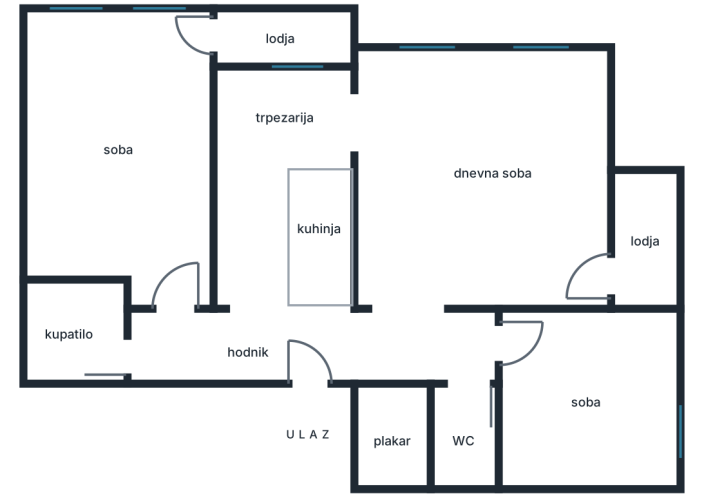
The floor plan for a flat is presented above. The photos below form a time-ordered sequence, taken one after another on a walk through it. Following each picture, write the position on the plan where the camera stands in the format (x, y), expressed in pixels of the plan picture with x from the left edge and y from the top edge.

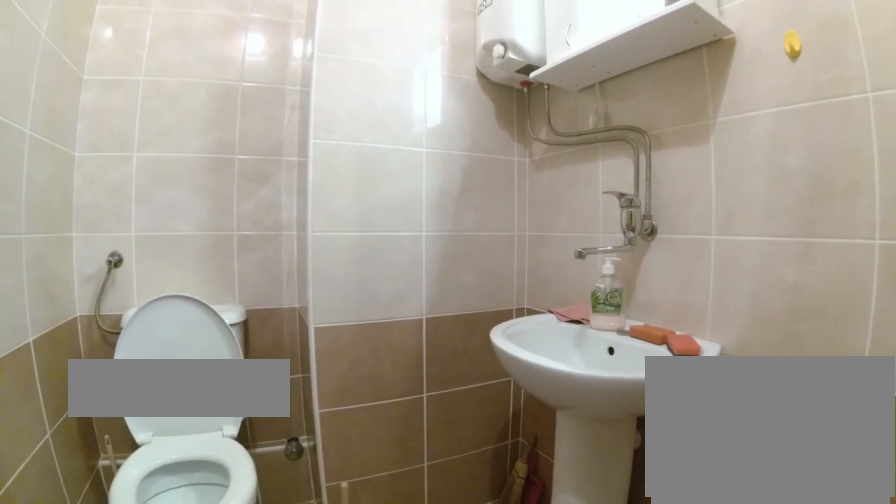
(454, 382)
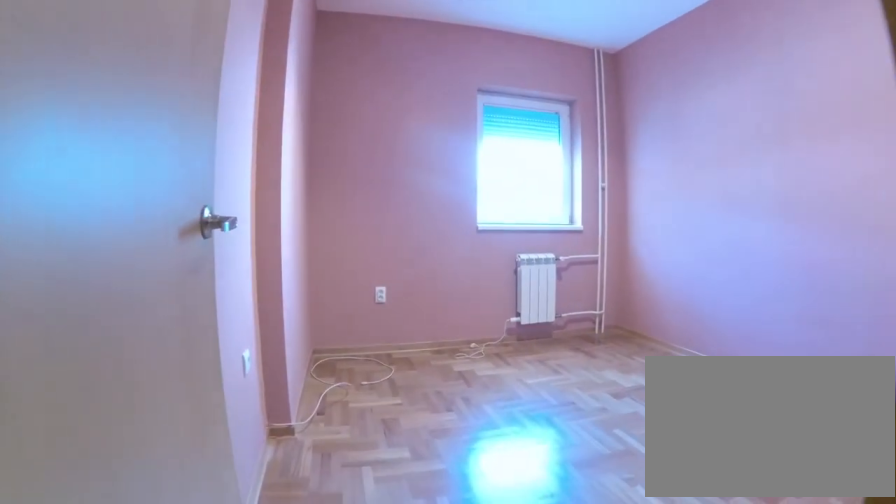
(449, 343)
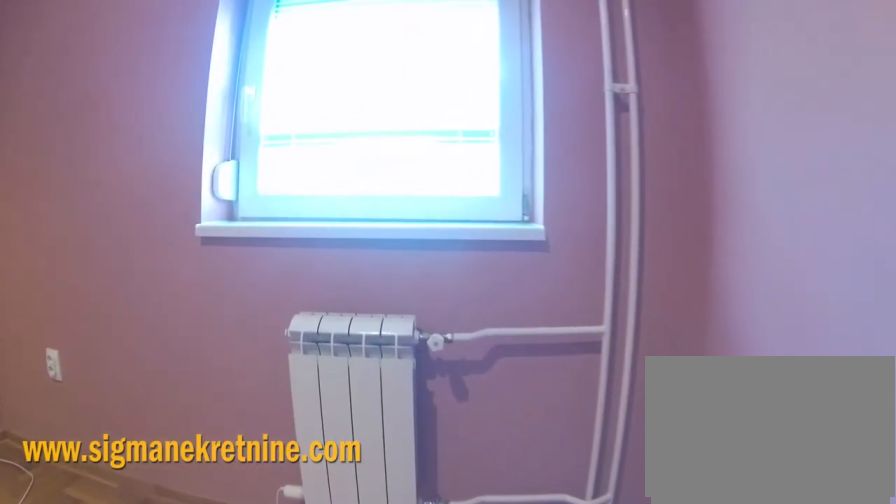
(600, 455)
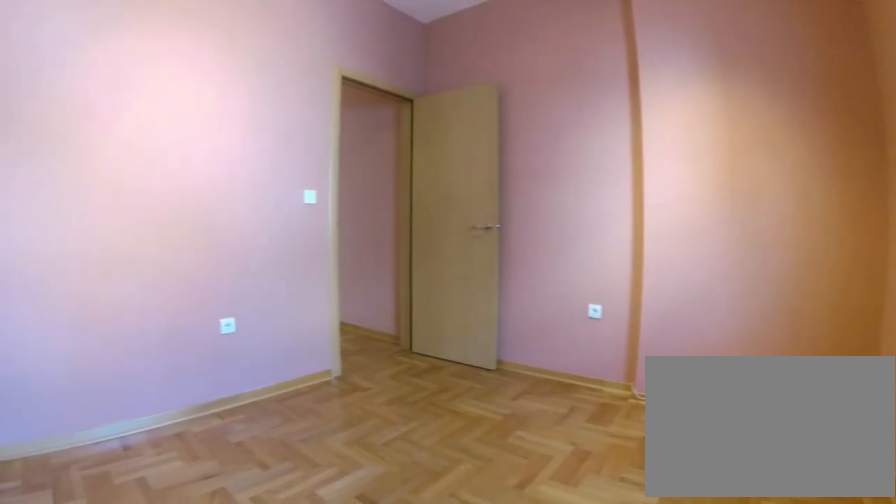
(649, 461)
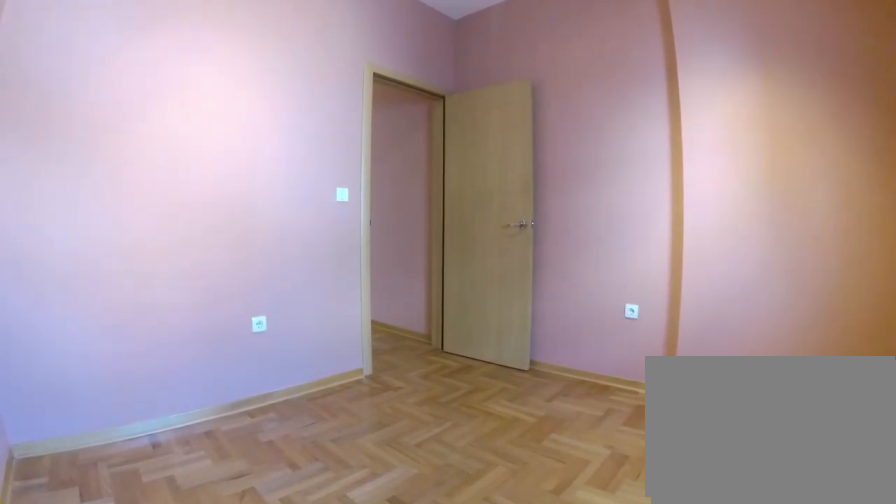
(653, 457)
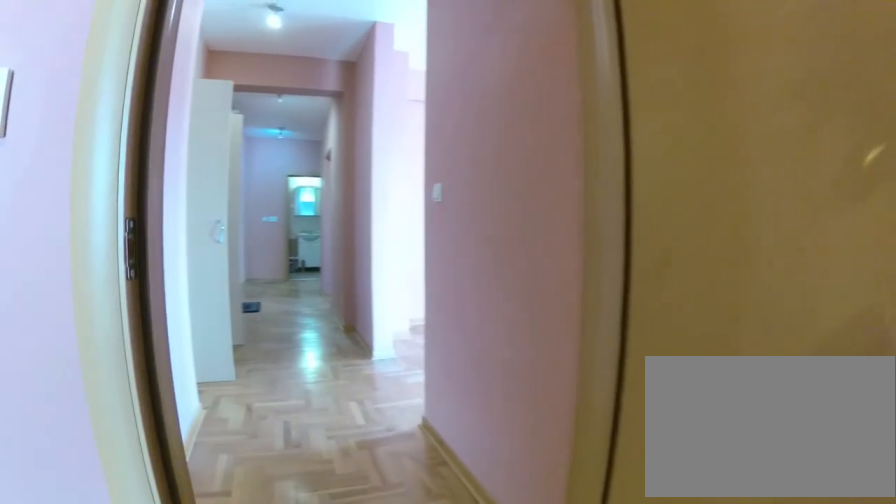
(535, 360)
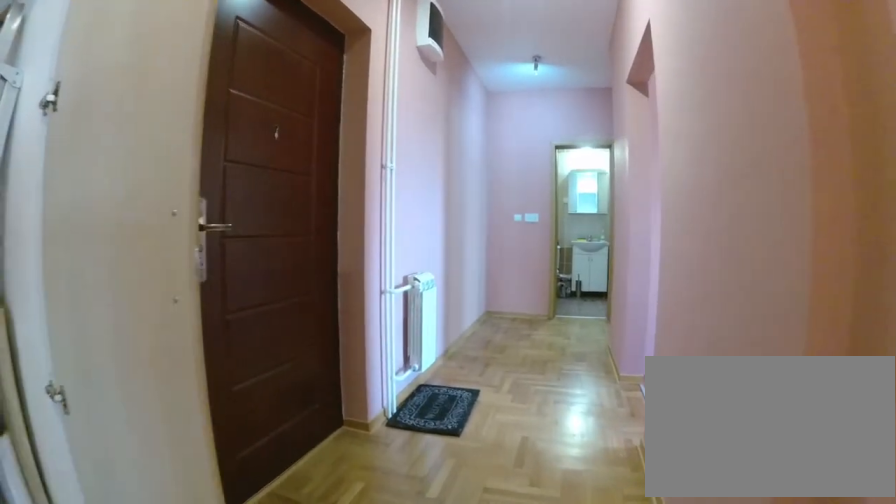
(400, 345)
